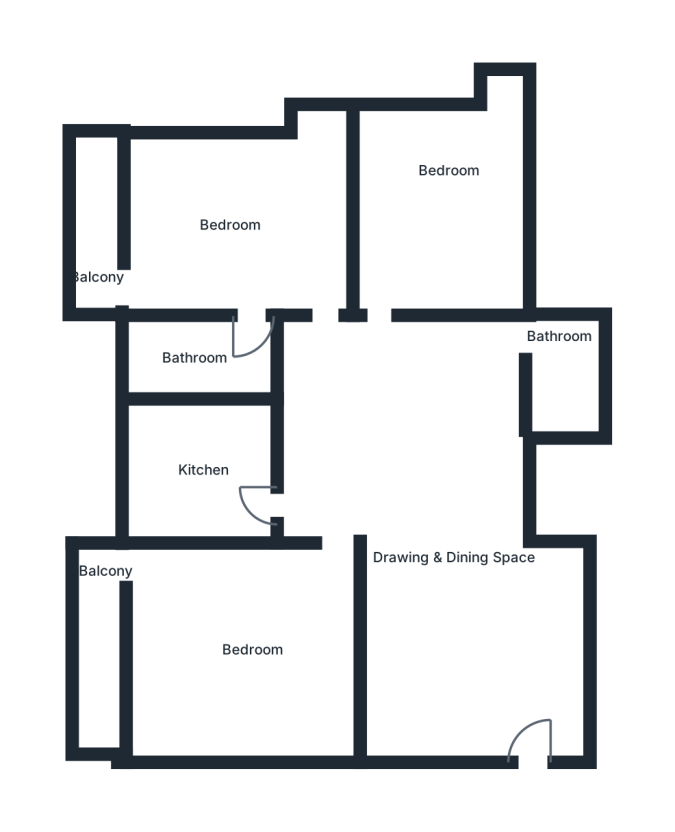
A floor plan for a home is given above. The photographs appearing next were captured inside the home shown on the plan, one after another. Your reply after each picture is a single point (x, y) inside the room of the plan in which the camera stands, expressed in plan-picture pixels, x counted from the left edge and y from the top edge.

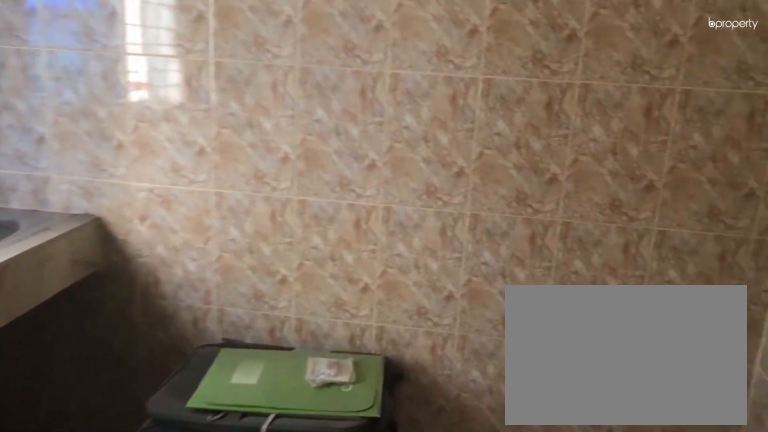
(216, 474)
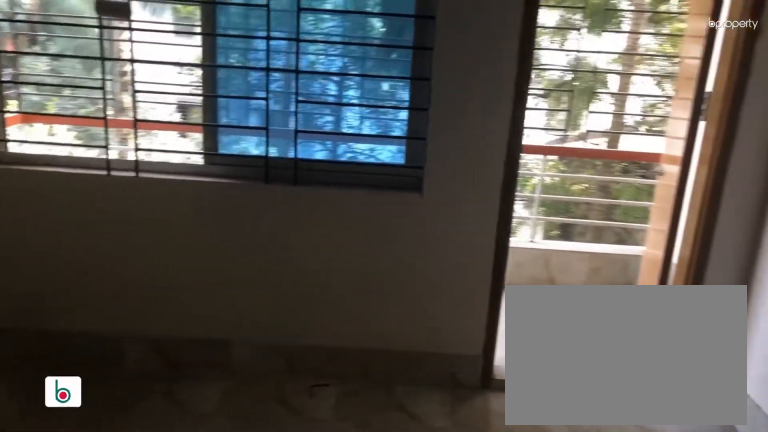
(237, 639)
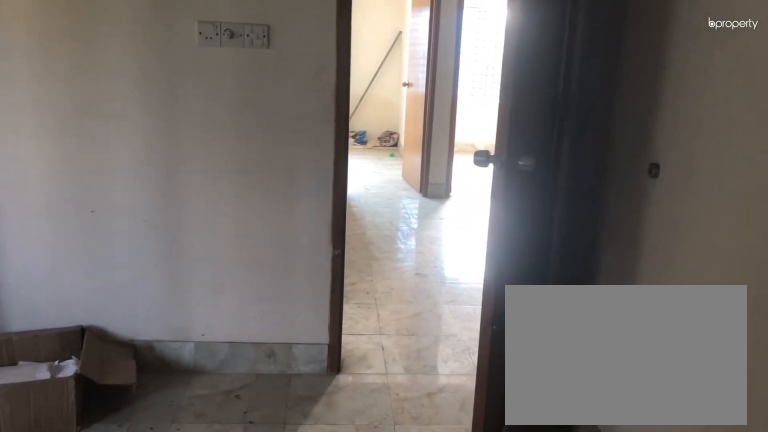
(237, 639)
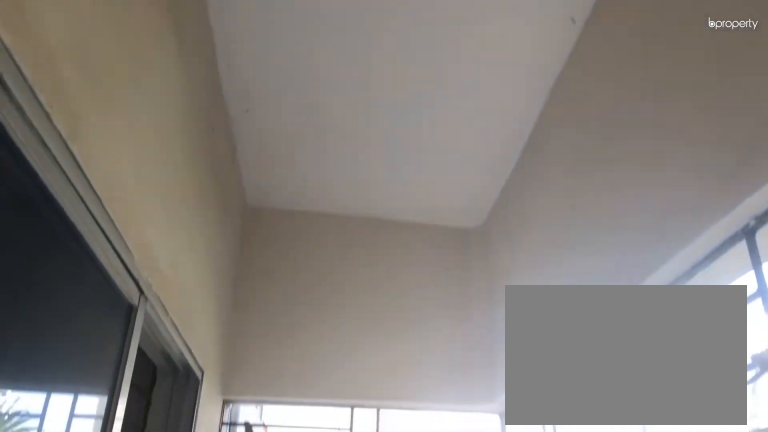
(93, 607)
